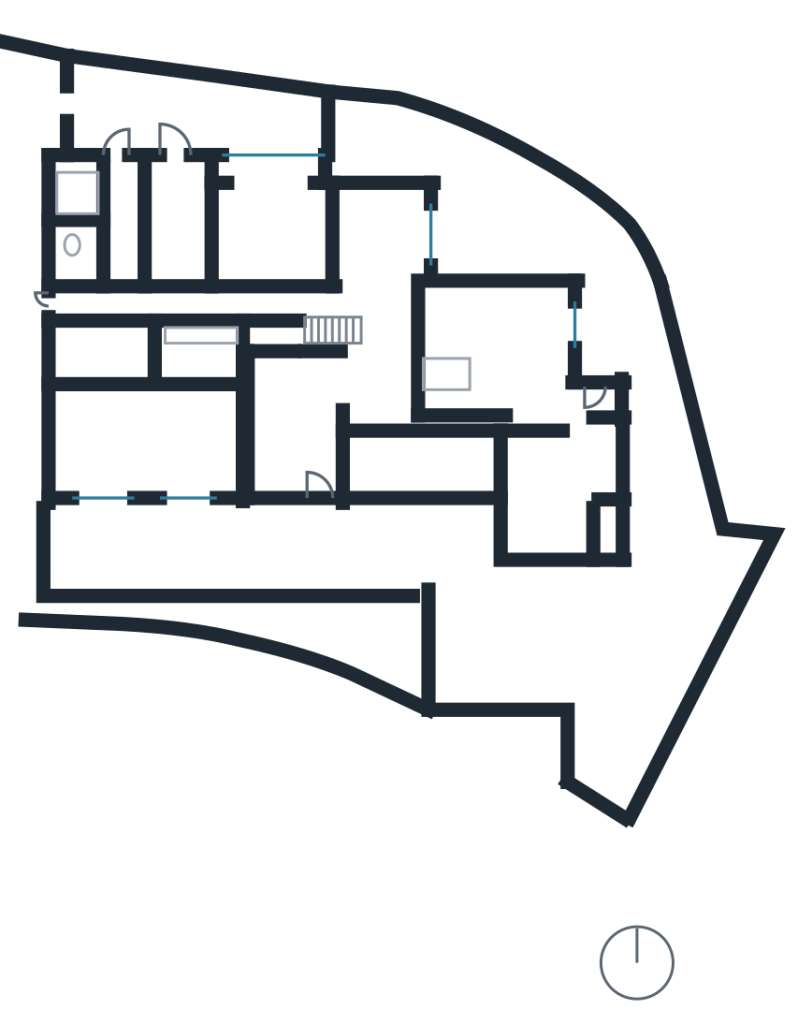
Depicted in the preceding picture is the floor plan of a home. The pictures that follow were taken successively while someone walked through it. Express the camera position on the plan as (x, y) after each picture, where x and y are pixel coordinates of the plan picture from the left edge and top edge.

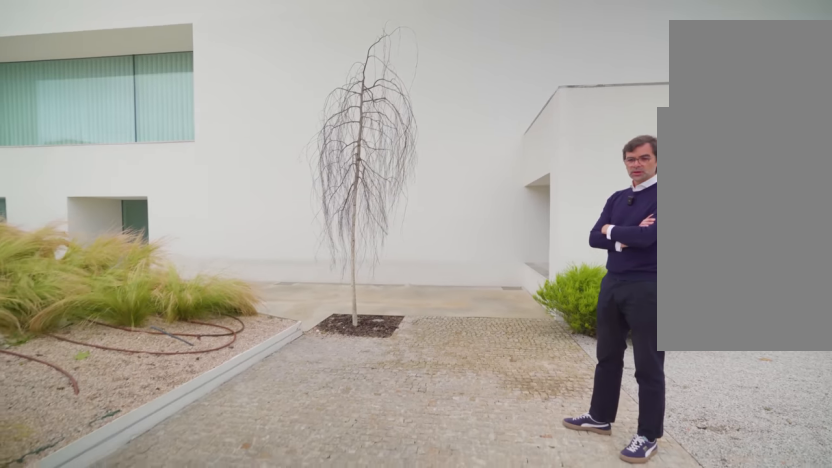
(454, 679)
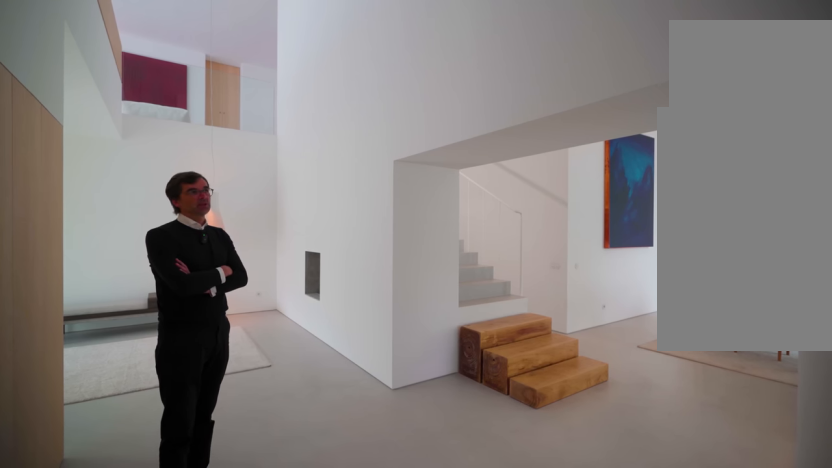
(398, 380)
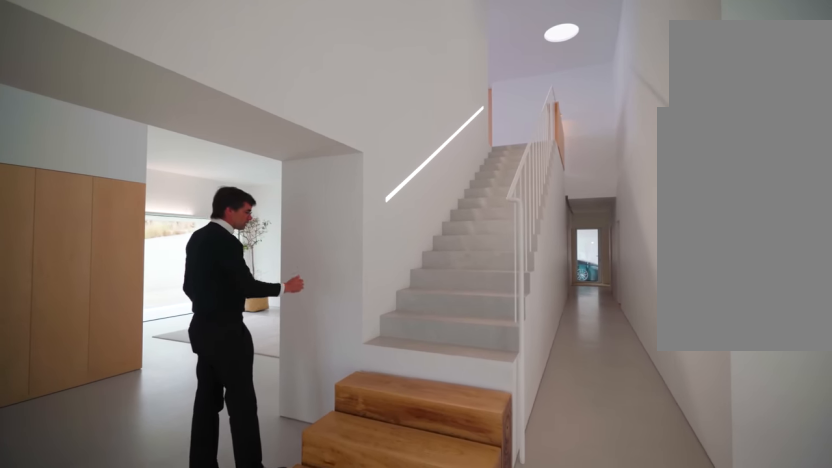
(406, 305)
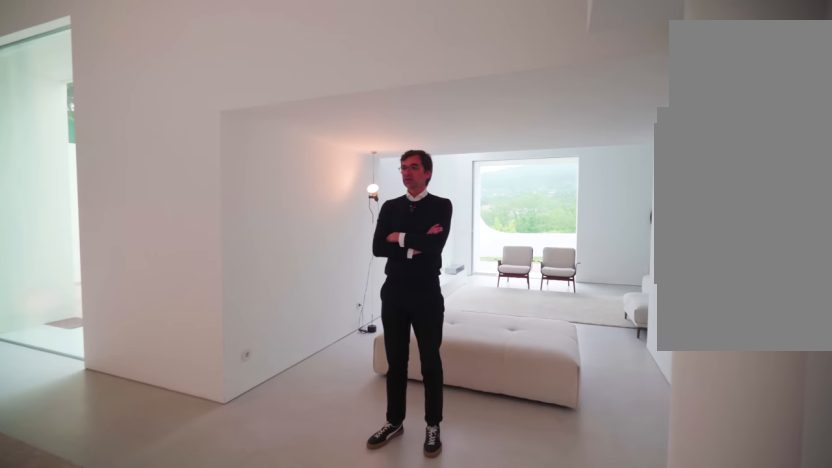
(376, 343)
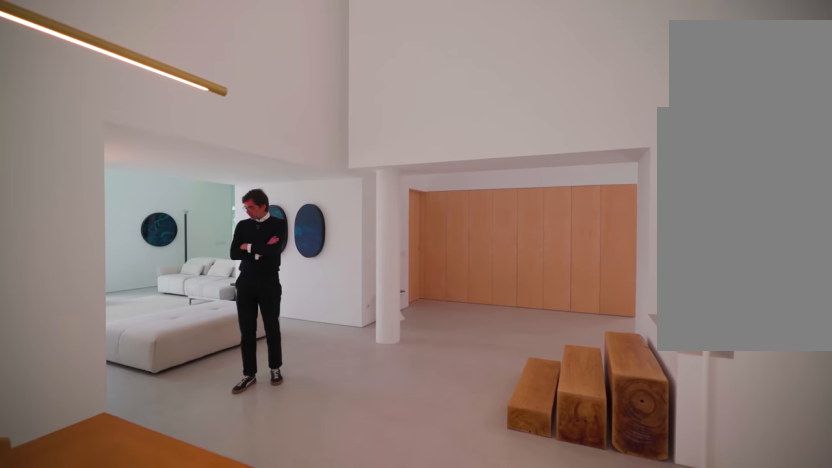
(354, 275)
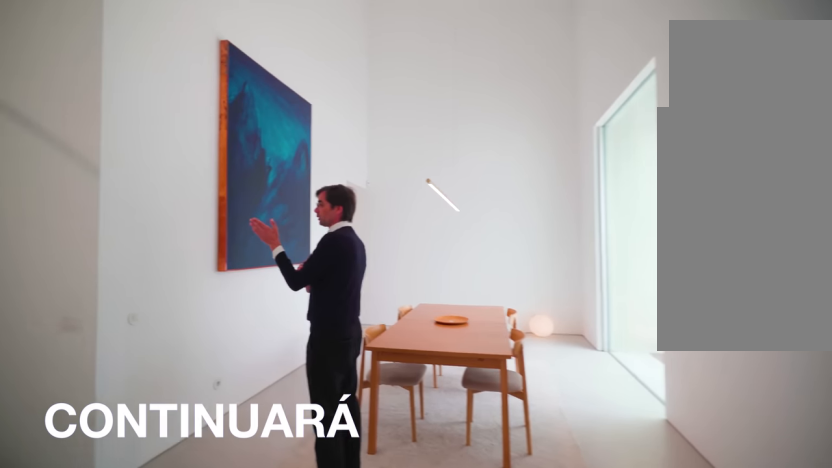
(387, 373)
